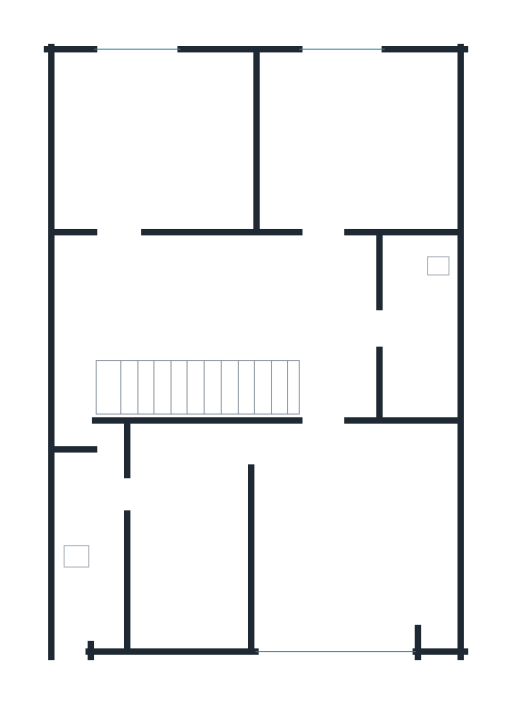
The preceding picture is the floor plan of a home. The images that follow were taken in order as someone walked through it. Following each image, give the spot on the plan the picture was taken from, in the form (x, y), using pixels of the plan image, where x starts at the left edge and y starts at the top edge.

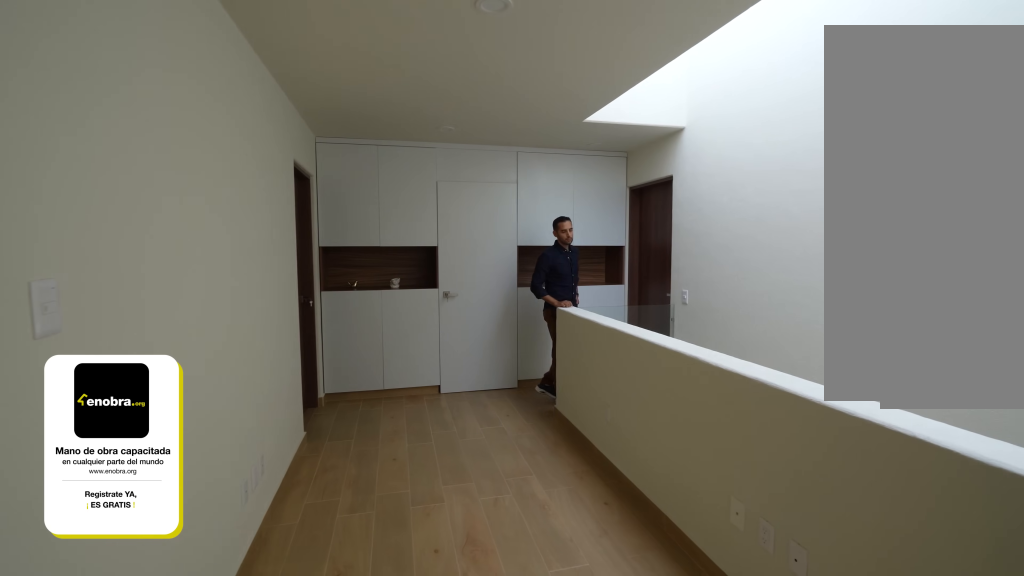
(88, 287)
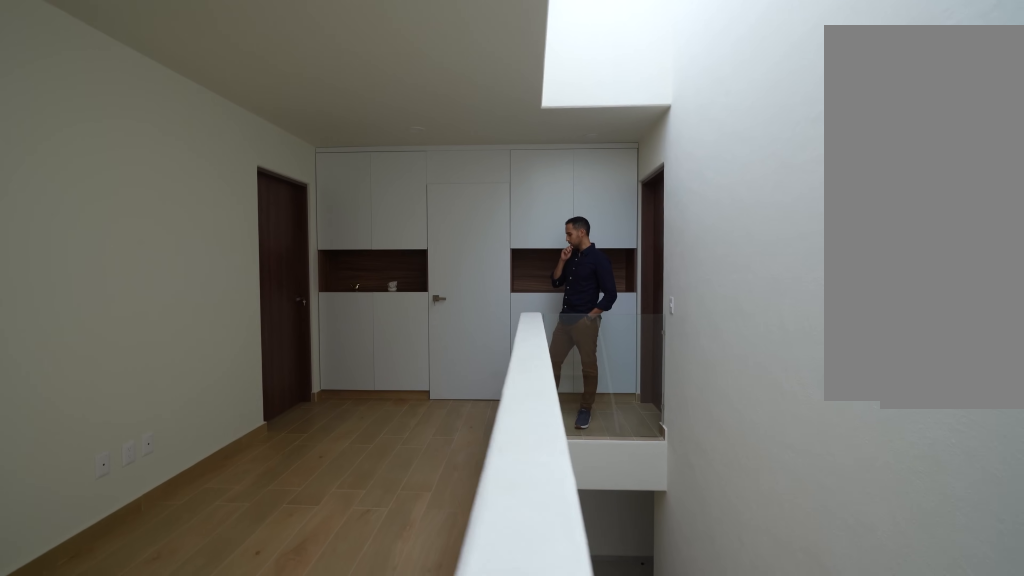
(112, 315)
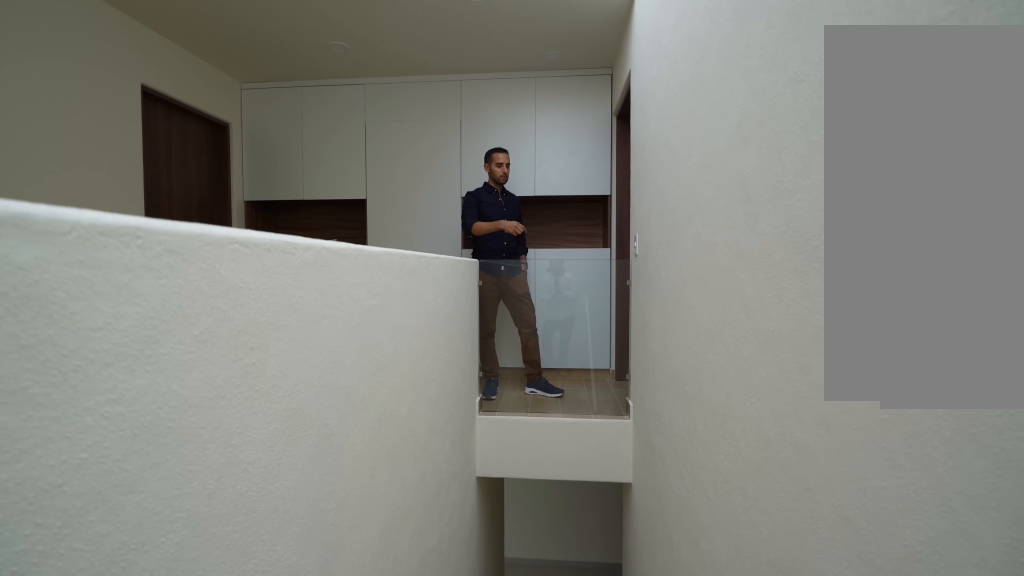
(98, 366)
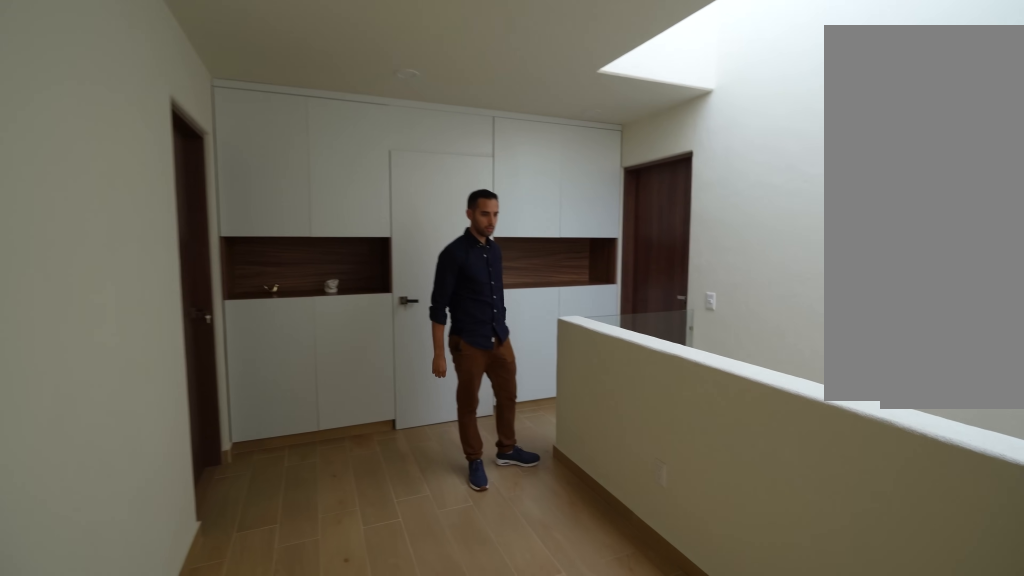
(79, 331)
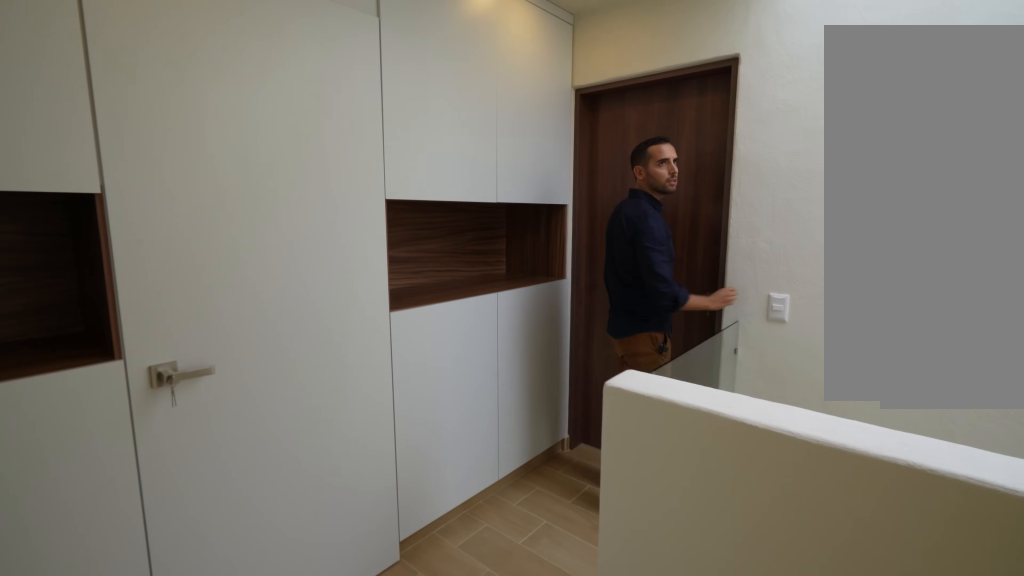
(274, 275)
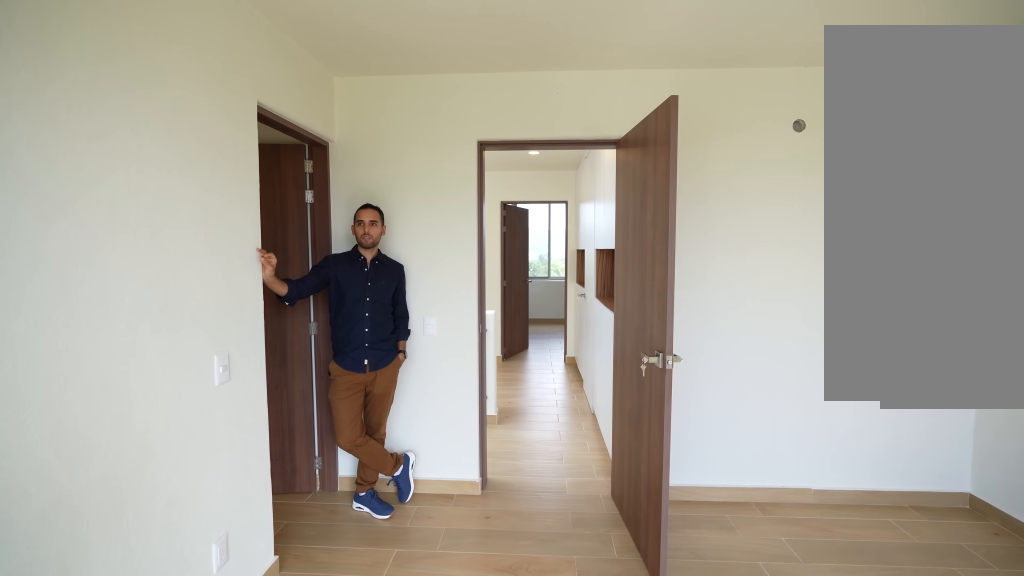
(316, 631)
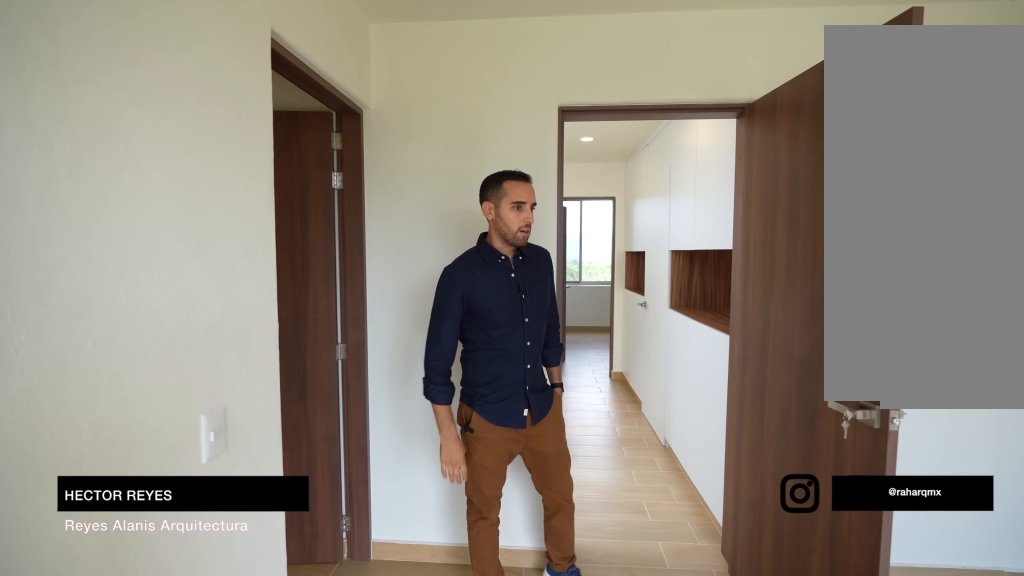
(335, 611)
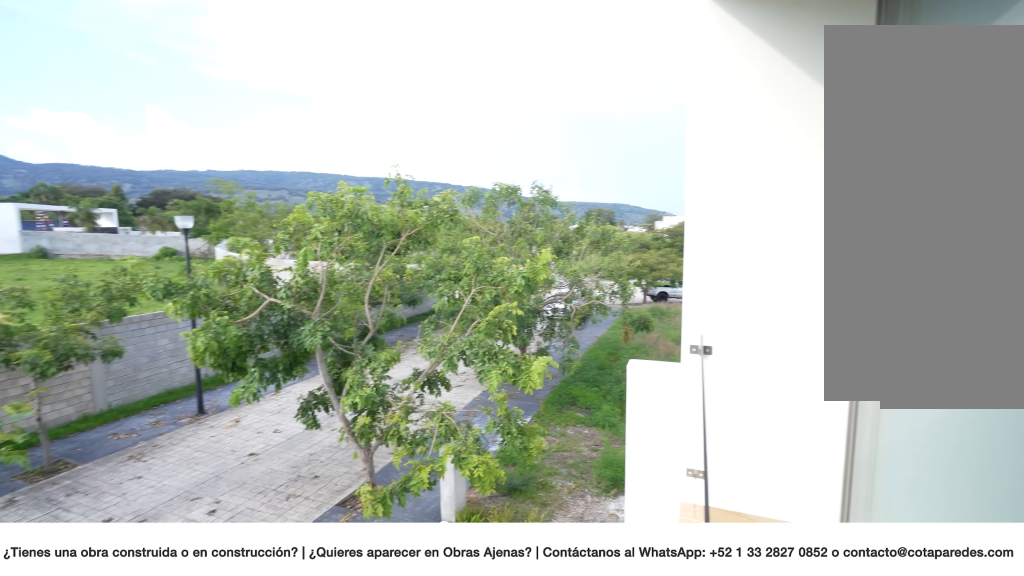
(384, 627)
